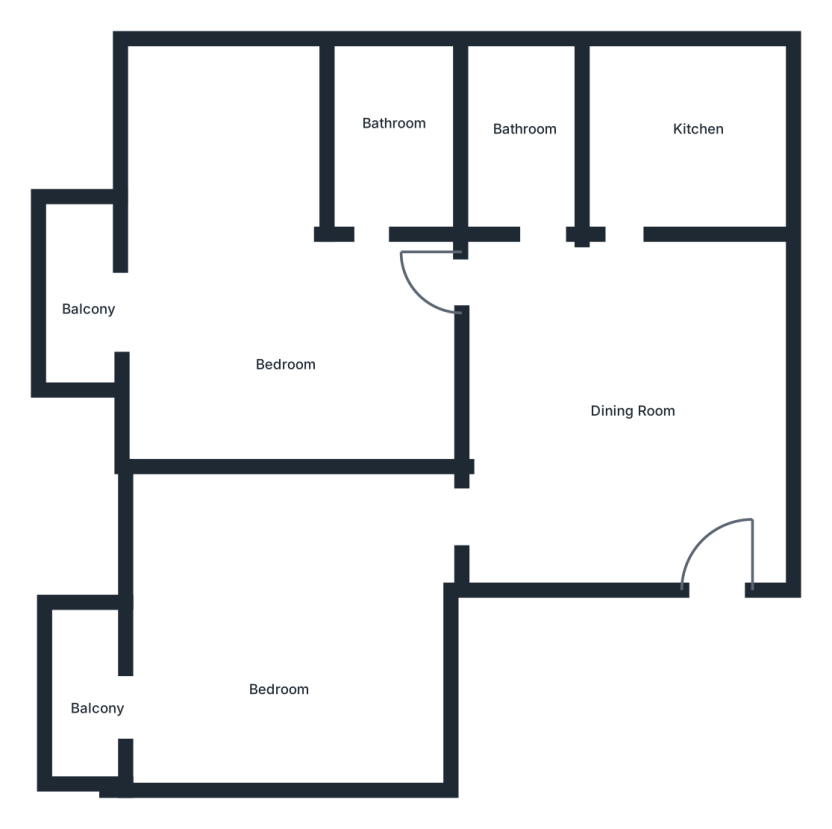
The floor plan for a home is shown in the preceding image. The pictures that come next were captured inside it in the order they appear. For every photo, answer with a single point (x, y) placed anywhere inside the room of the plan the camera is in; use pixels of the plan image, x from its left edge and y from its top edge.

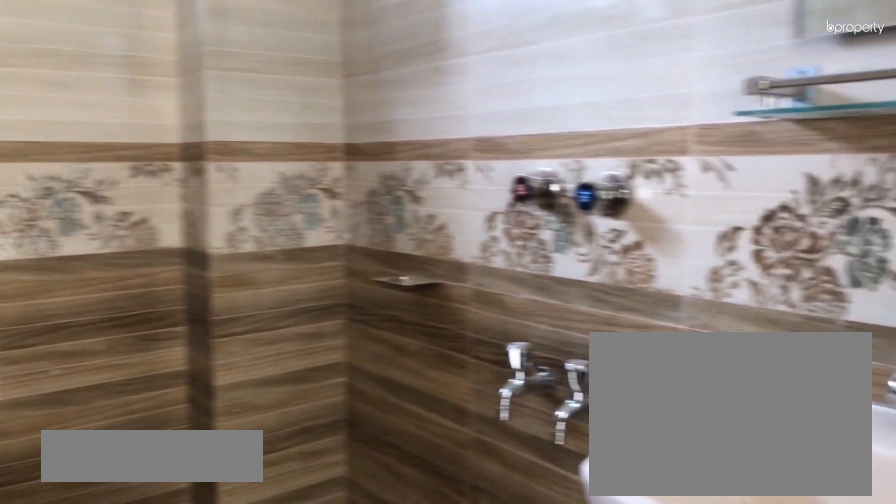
(389, 128)
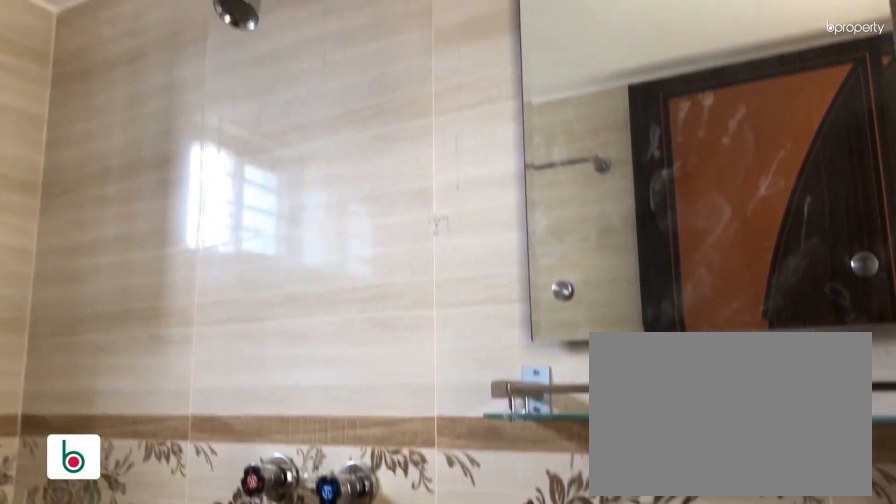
(389, 128)
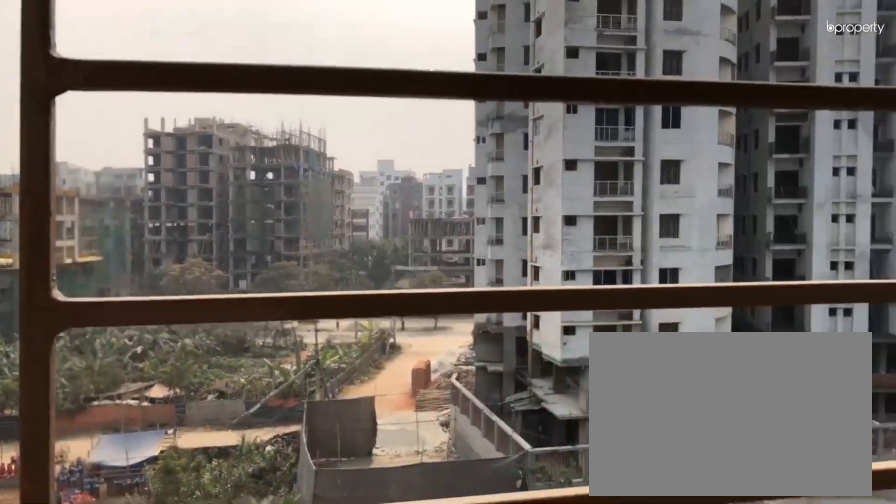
(90, 303)
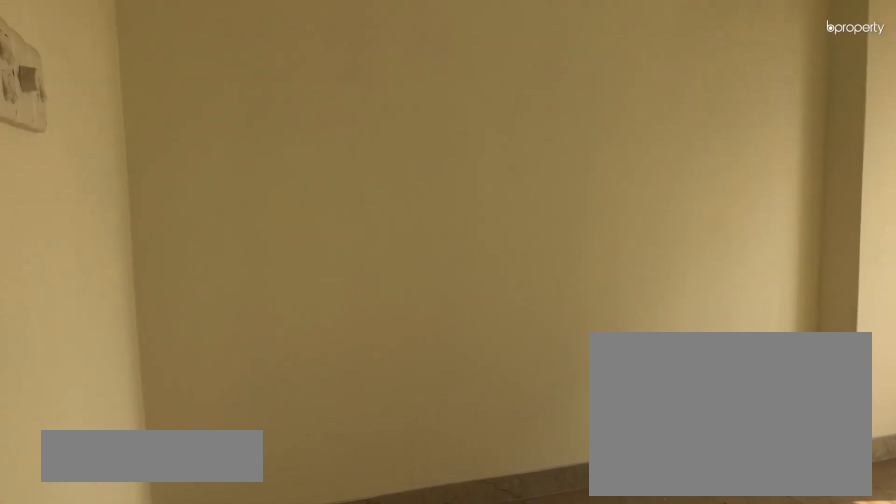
(277, 644)
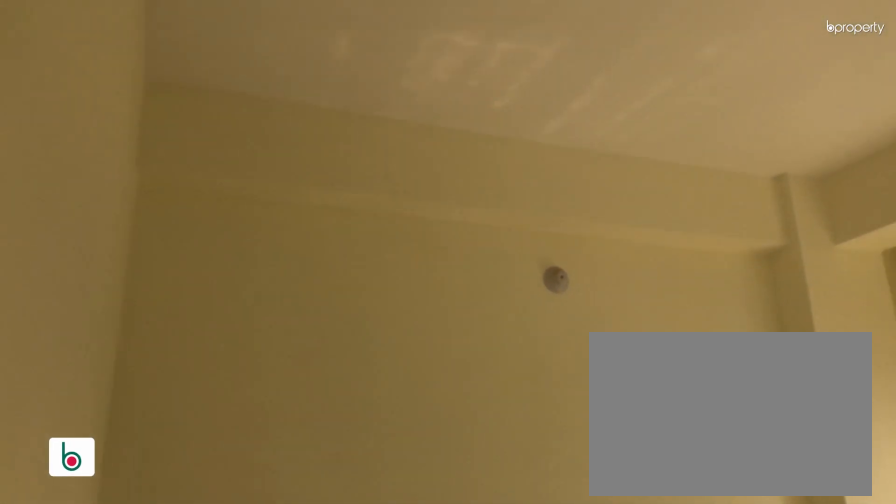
(277, 644)
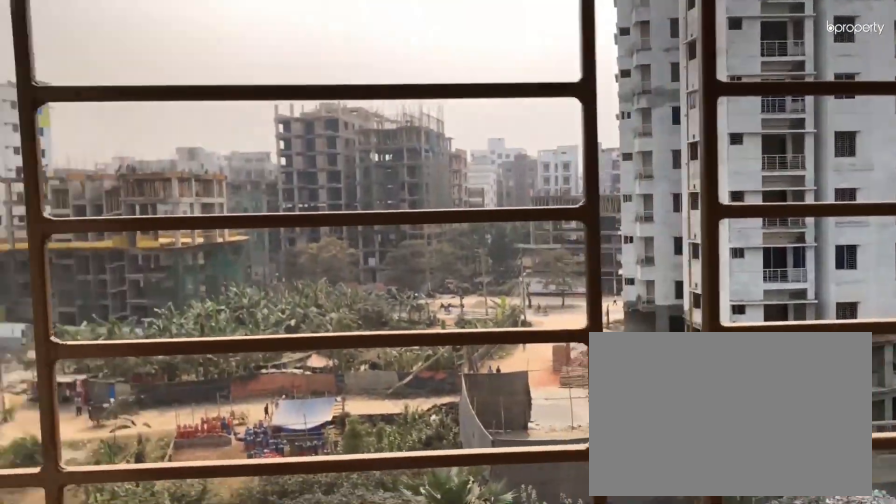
(84, 693)
